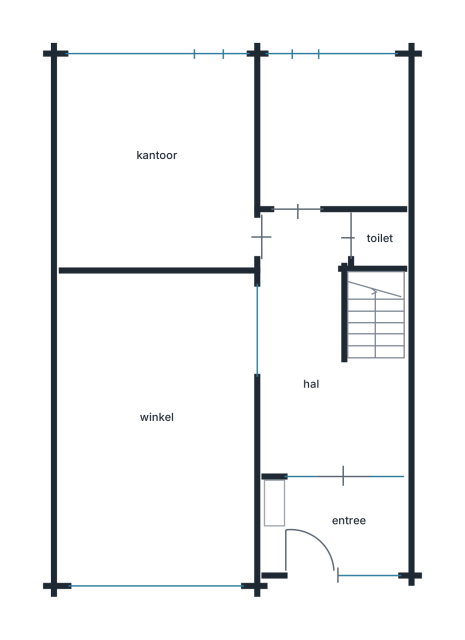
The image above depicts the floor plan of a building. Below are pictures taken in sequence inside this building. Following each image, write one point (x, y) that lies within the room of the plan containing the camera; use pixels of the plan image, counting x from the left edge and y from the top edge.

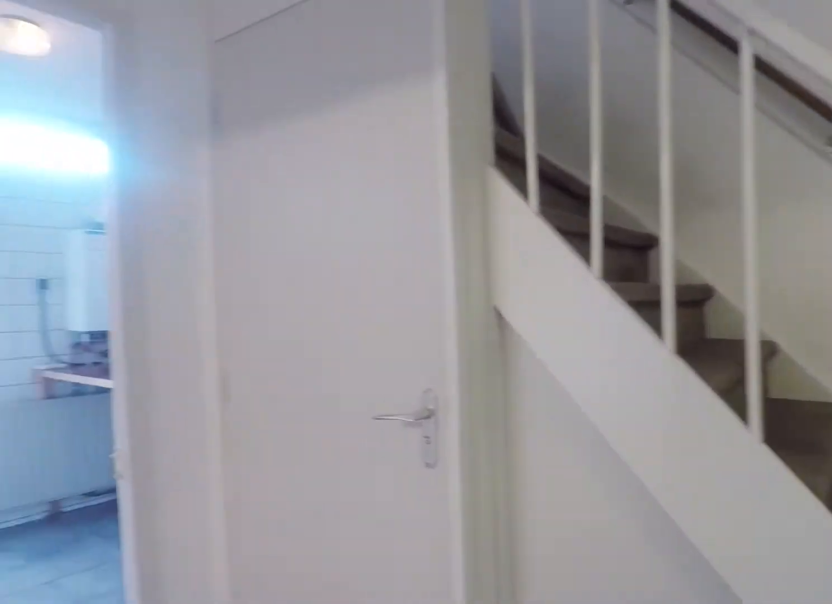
(328, 413)
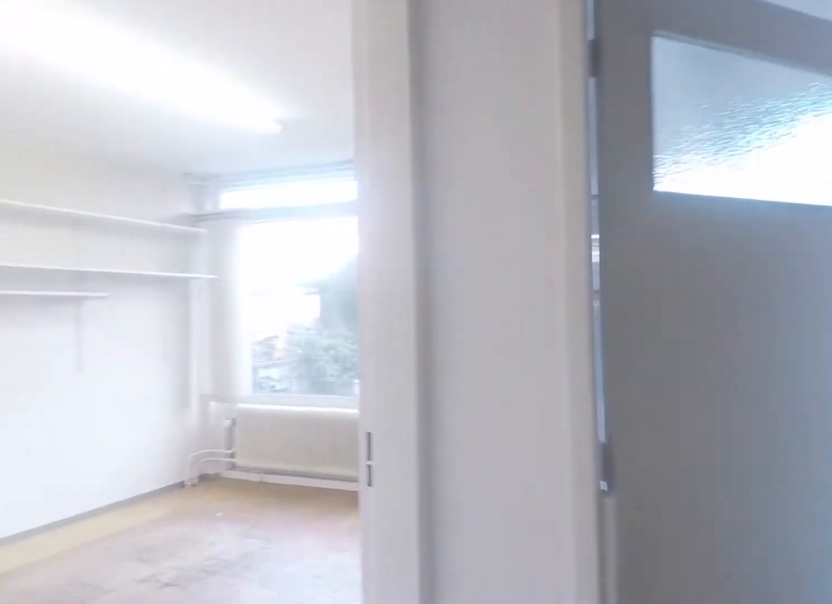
(328, 413)
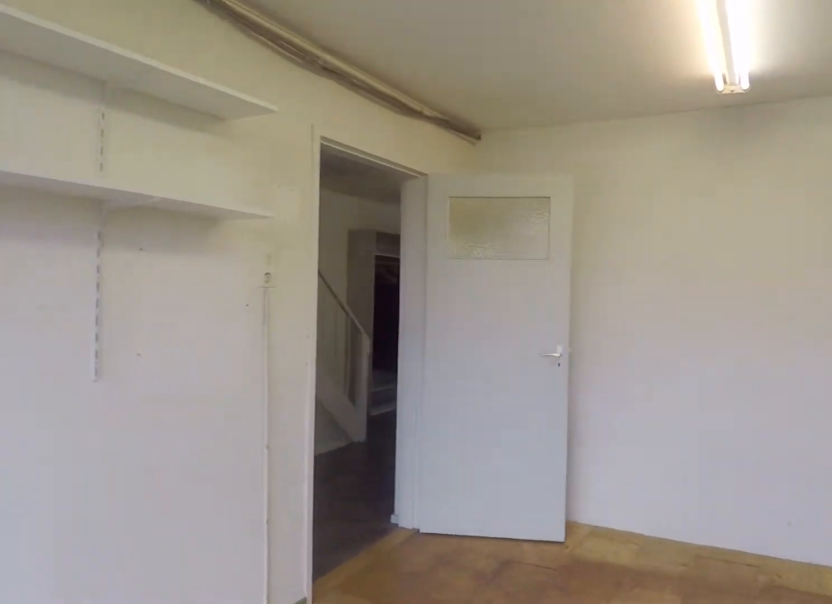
(165, 155)
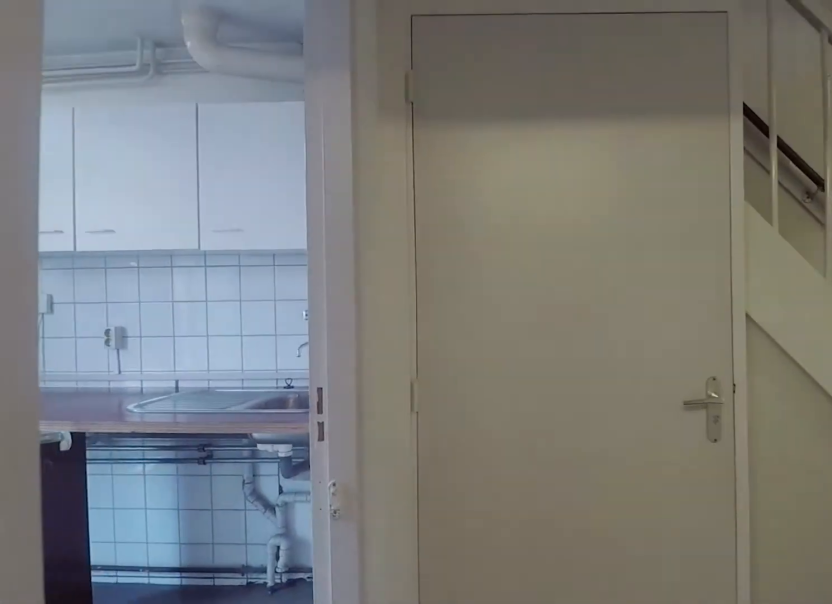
(328, 413)
